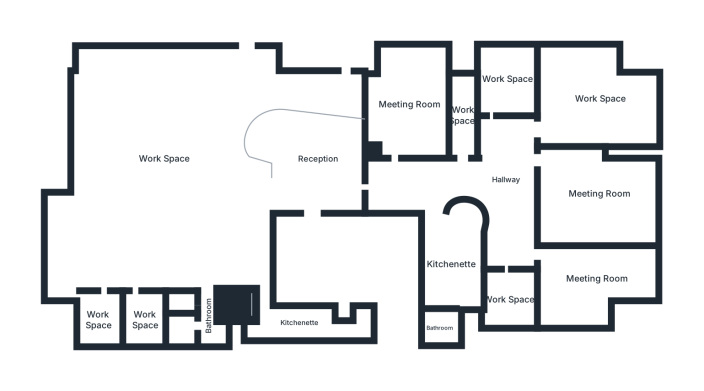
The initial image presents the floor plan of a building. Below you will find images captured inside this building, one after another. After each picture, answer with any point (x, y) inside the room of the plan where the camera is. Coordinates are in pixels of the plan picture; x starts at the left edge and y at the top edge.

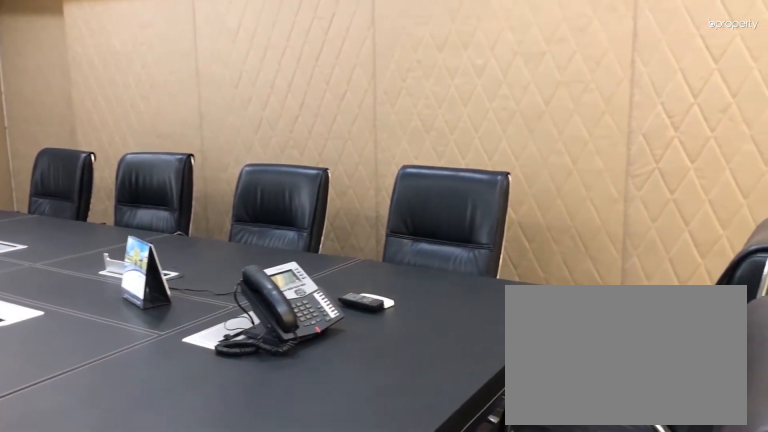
(411, 104)
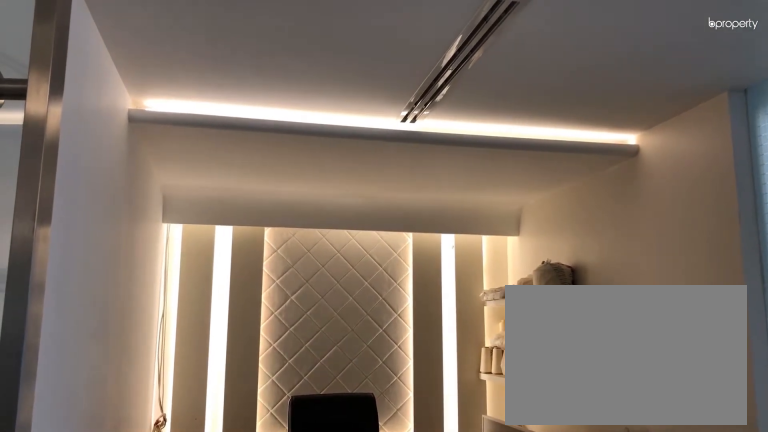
(463, 116)
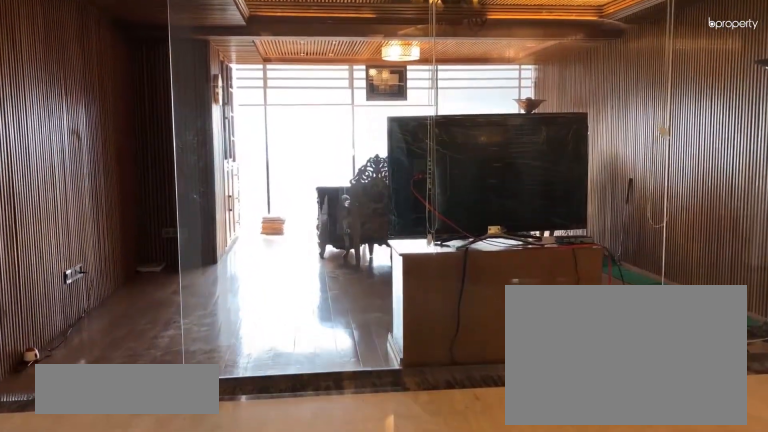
(505, 179)
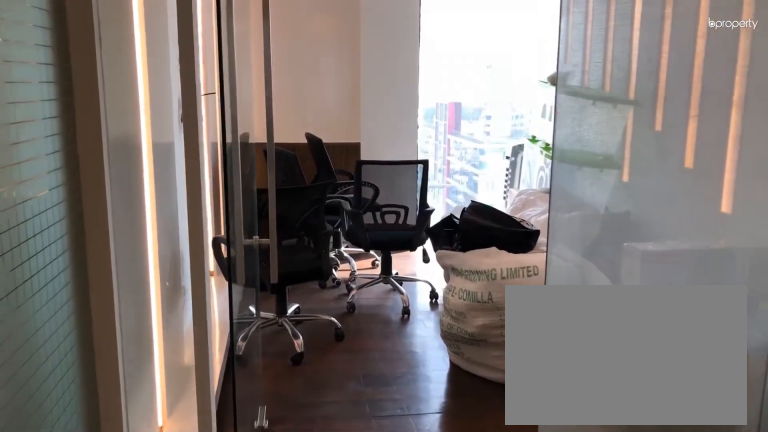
(508, 79)
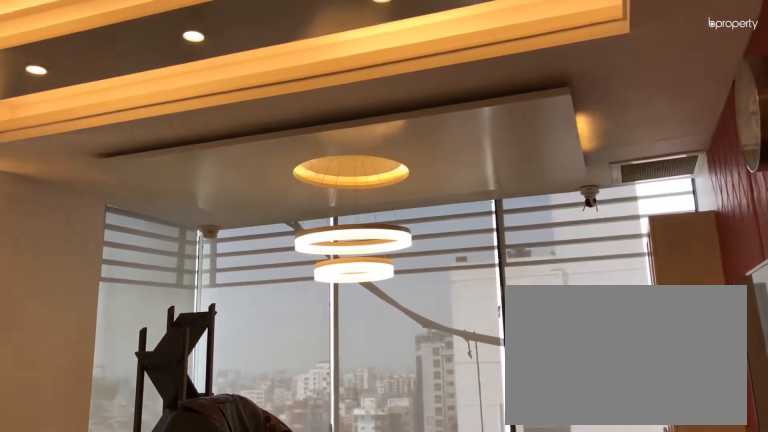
(596, 280)
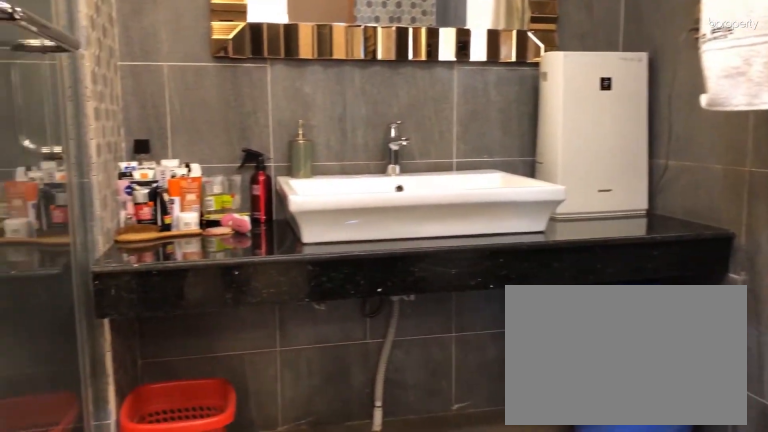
(440, 328)
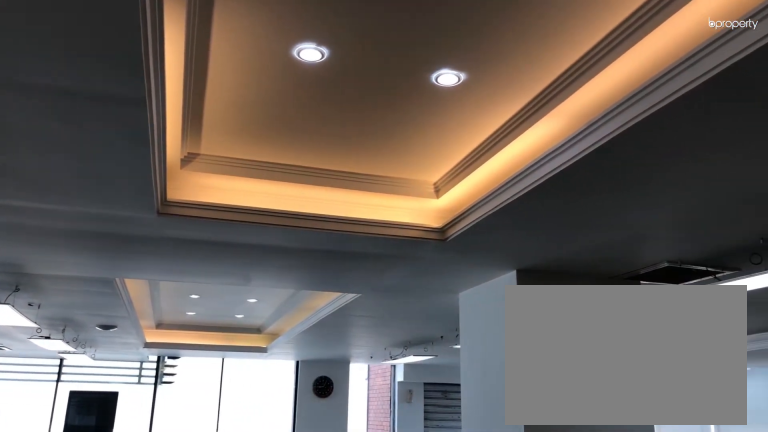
(164, 158)
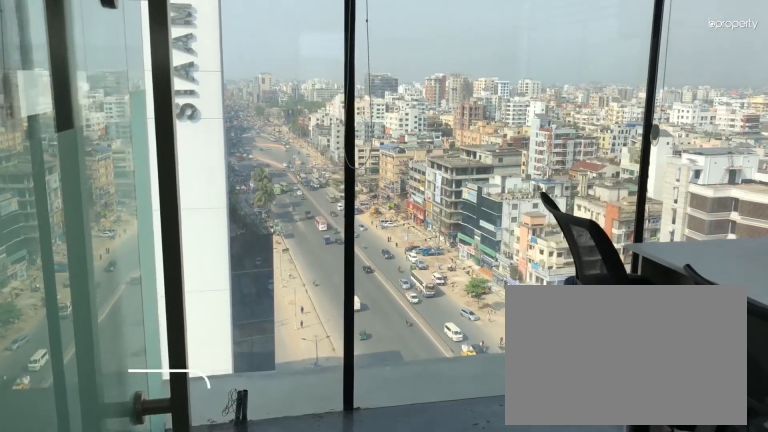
(98, 318)
